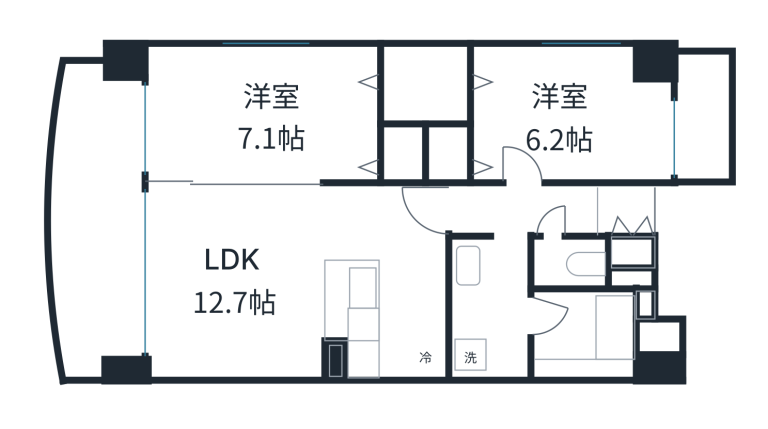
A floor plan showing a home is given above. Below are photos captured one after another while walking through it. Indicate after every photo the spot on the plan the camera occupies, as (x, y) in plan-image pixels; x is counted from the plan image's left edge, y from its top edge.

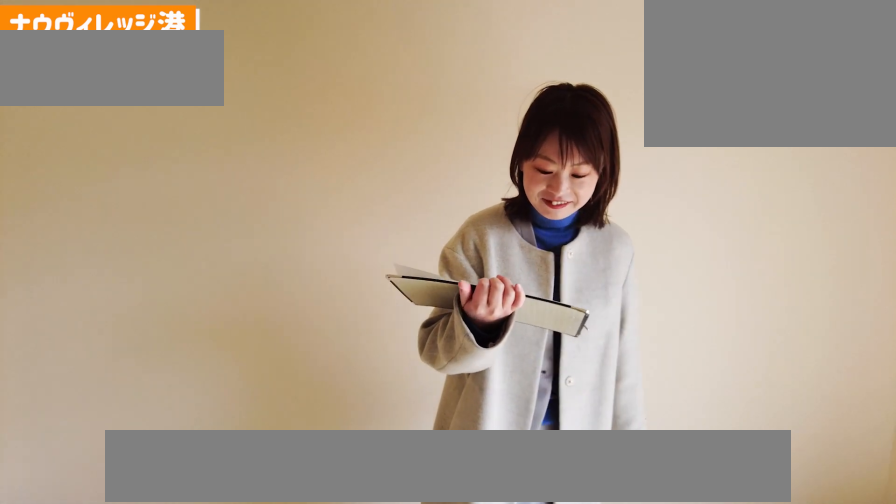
(248, 349)
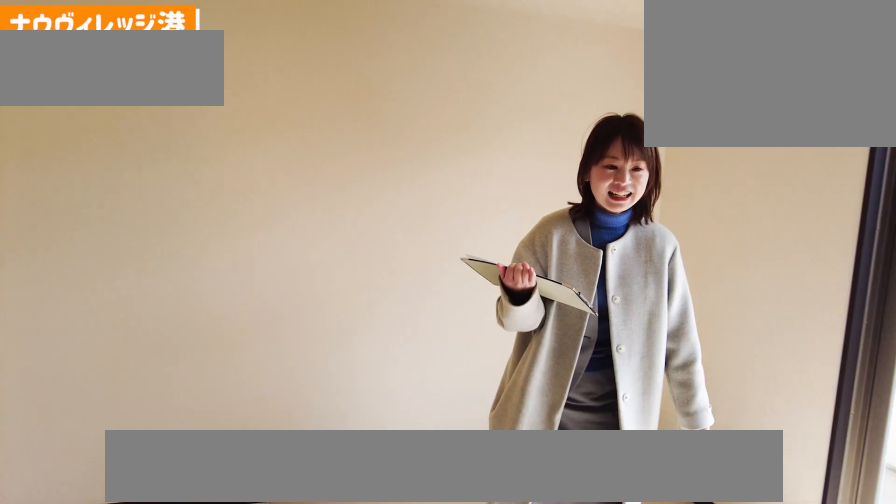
(248, 349)
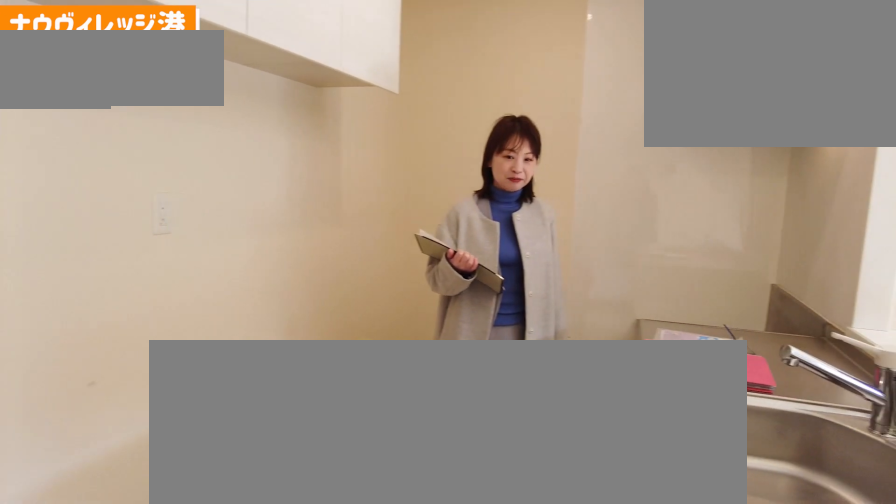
(407, 298)
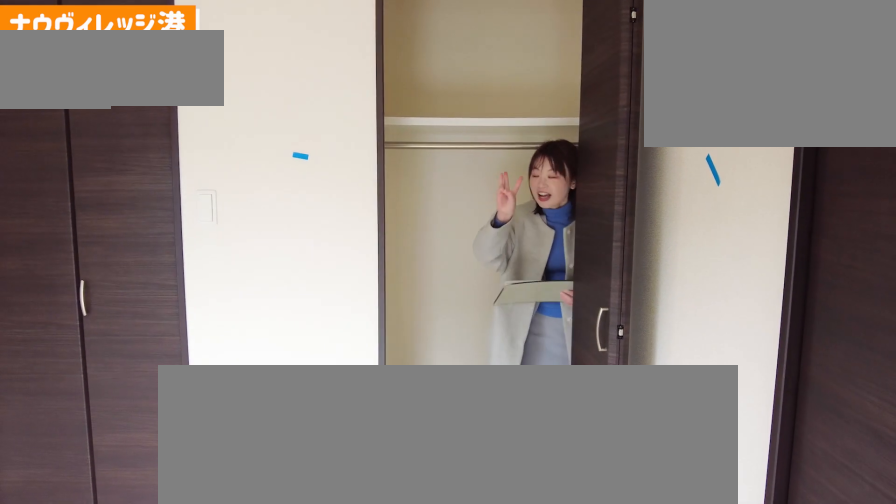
(347, 137)
